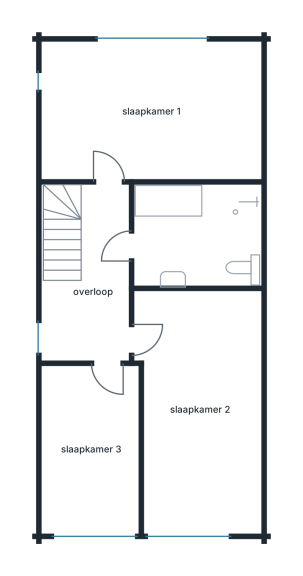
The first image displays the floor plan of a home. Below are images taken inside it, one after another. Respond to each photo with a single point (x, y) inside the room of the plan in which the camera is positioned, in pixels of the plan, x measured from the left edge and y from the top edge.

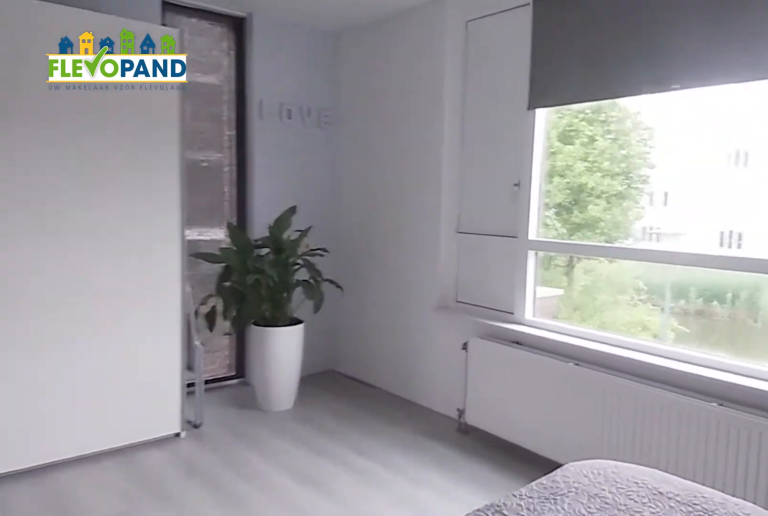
(152, 111)
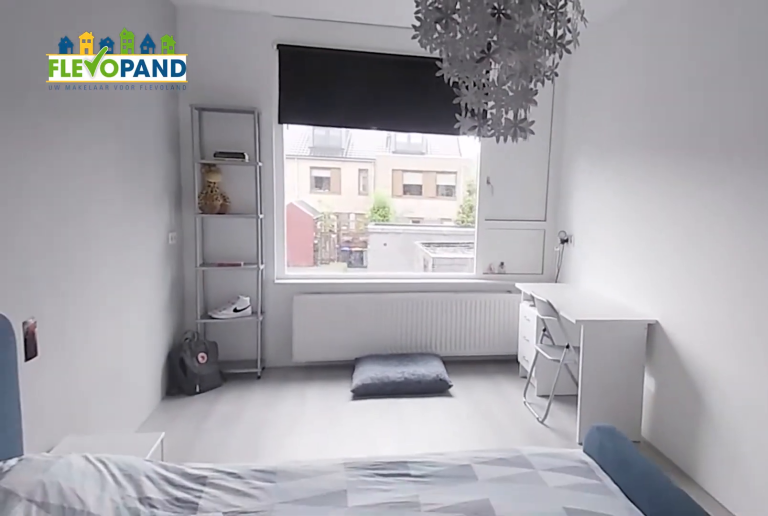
(139, 325)
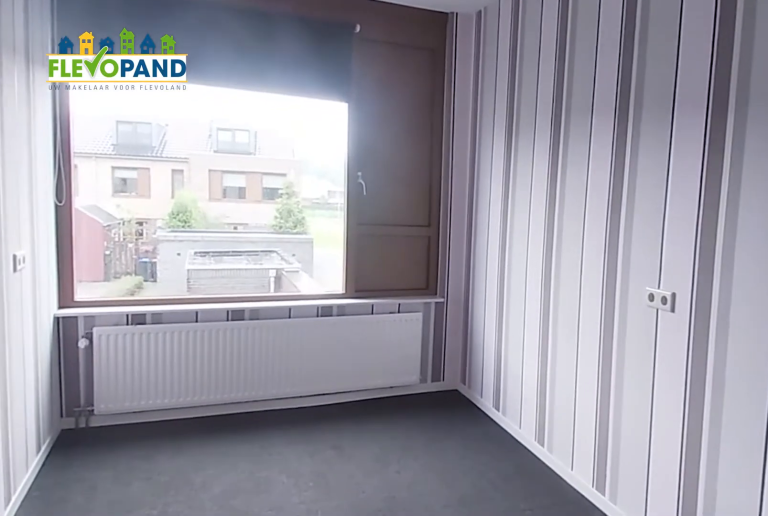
(91, 449)
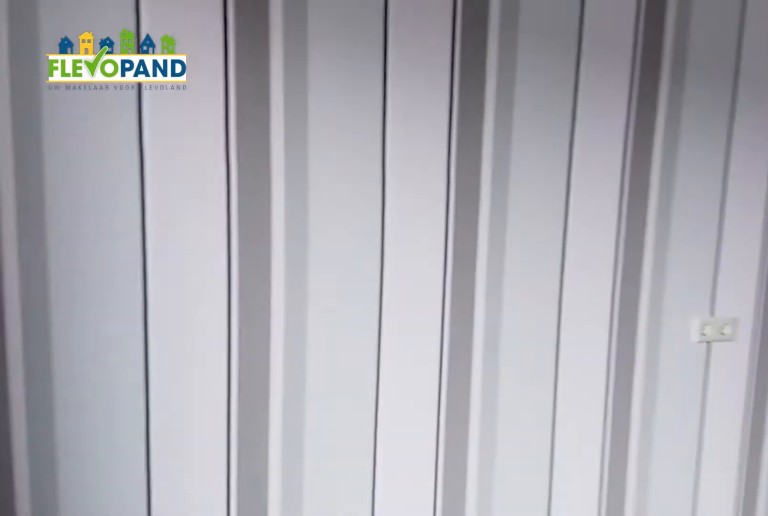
(91, 449)
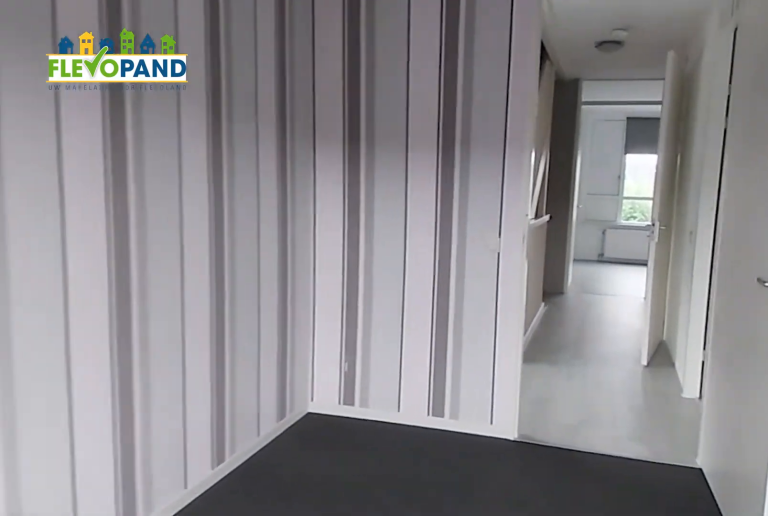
(91, 449)
